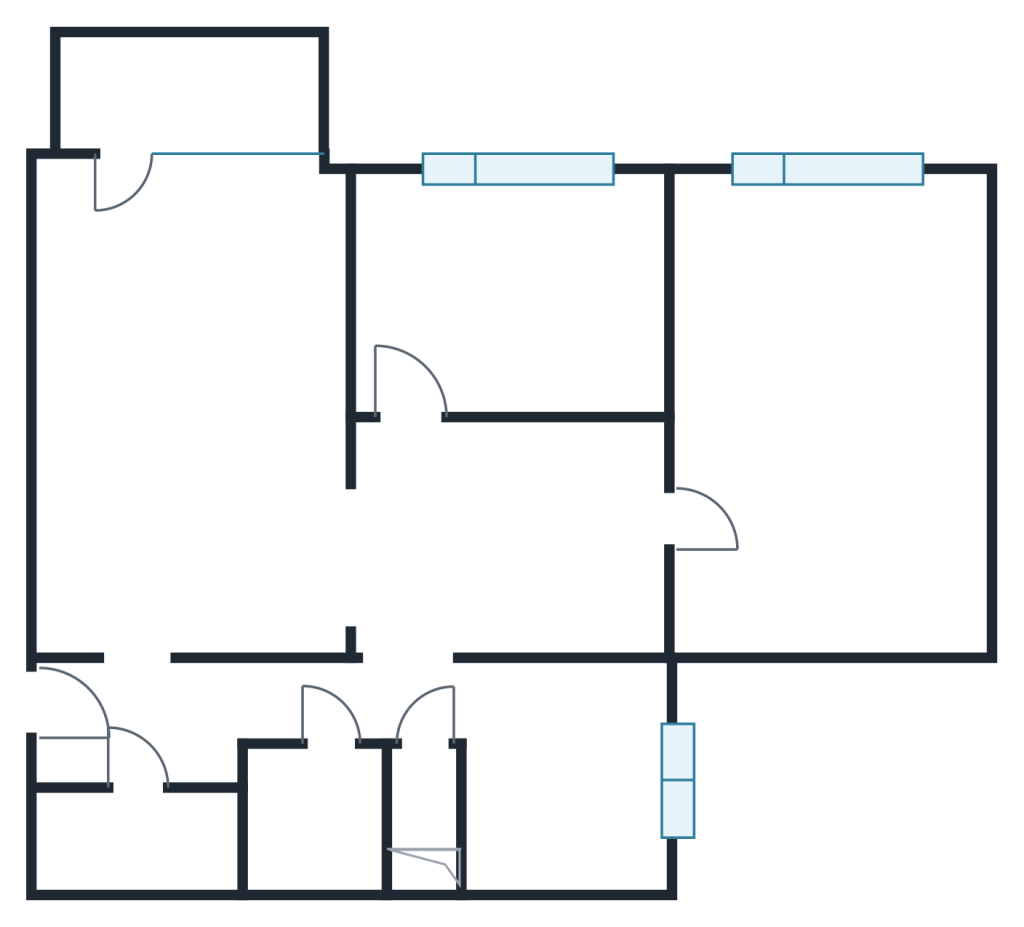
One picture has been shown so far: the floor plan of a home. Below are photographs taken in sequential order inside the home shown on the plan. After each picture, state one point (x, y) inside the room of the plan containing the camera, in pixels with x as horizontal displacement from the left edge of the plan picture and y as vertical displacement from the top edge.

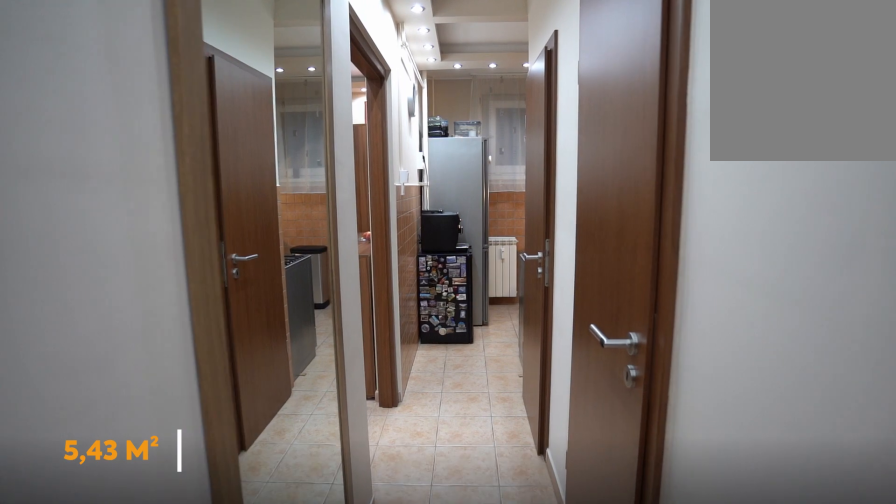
(172, 725)
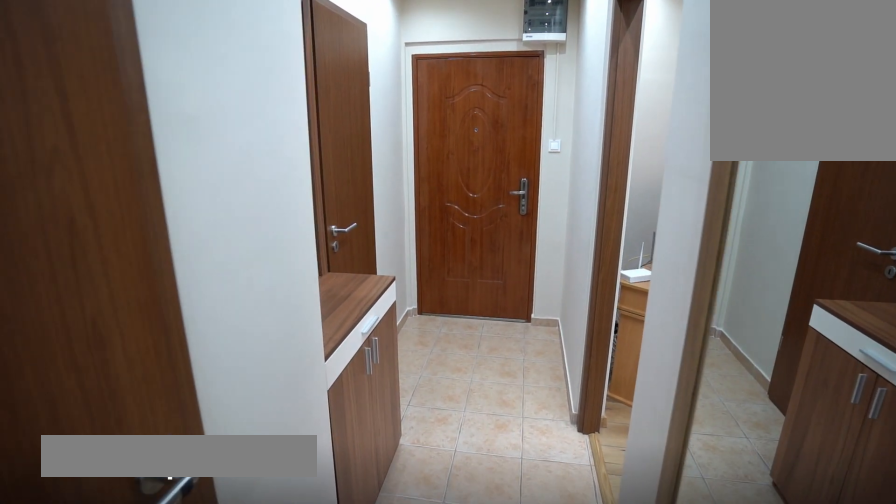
(173, 725)
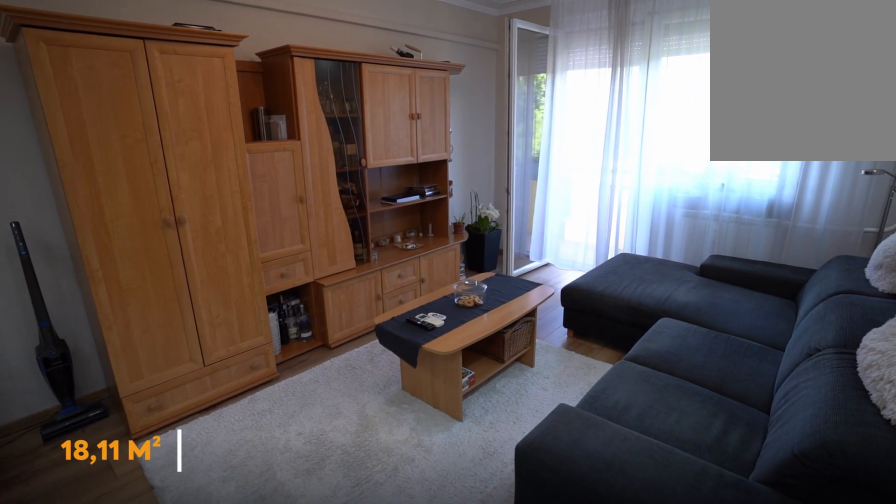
(173, 402)
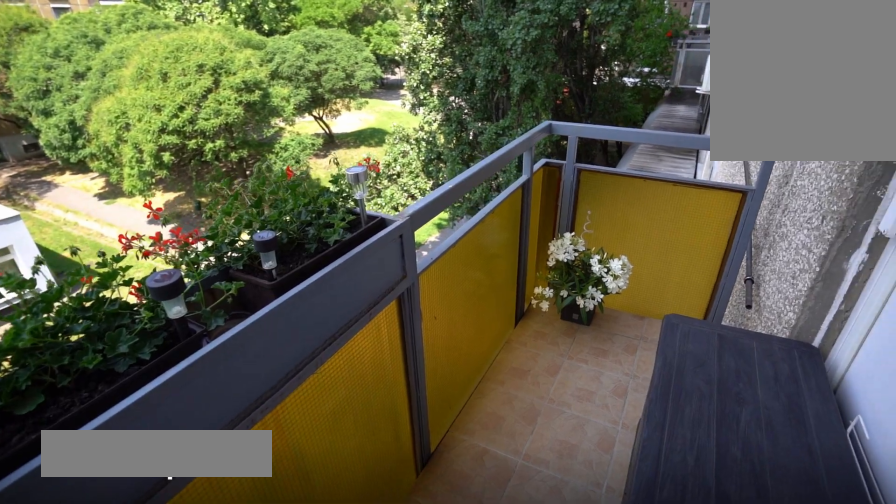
(173, 96)
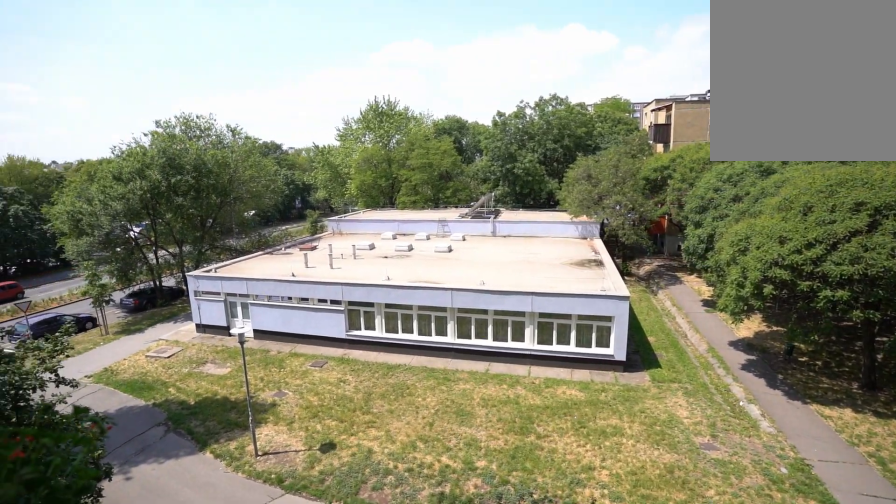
(172, 96)
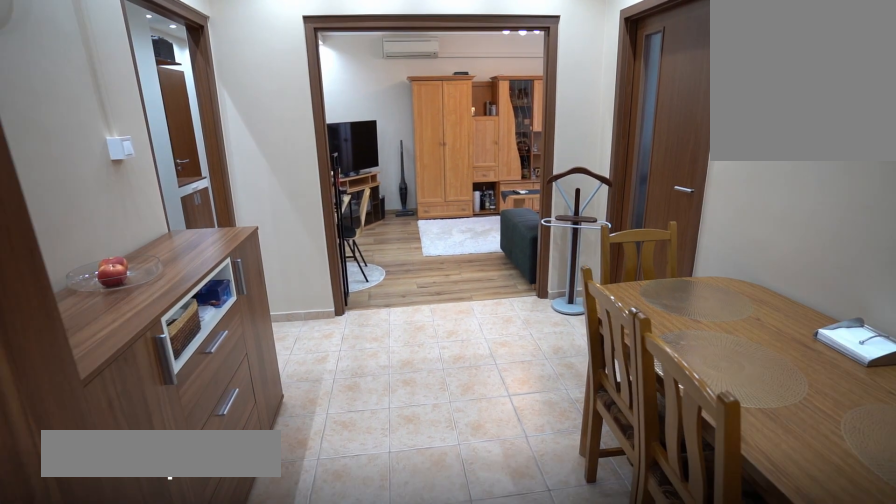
(512, 531)
